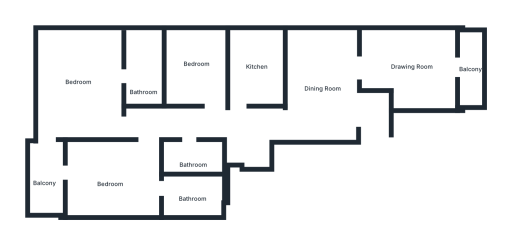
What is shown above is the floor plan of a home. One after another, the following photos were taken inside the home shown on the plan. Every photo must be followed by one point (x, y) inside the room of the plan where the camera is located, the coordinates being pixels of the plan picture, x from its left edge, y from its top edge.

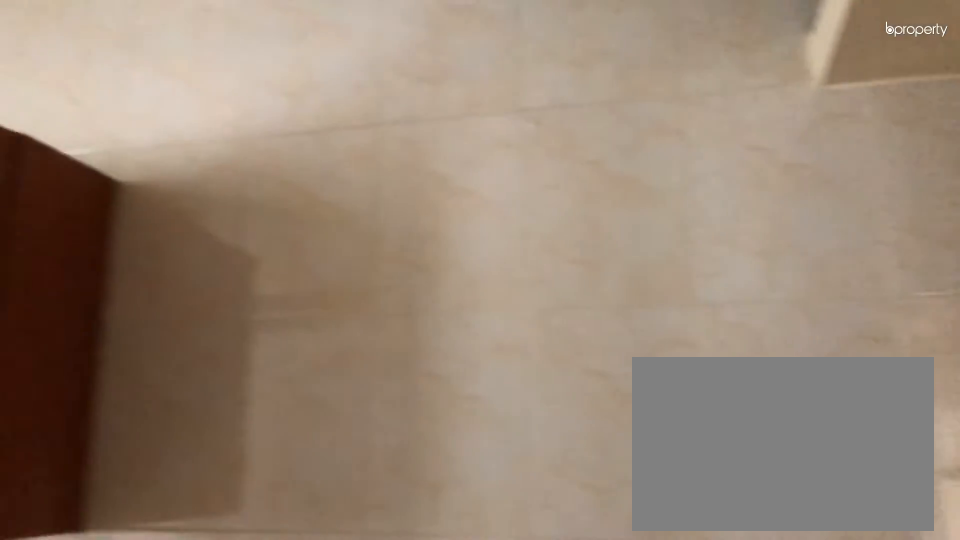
(260, 68)
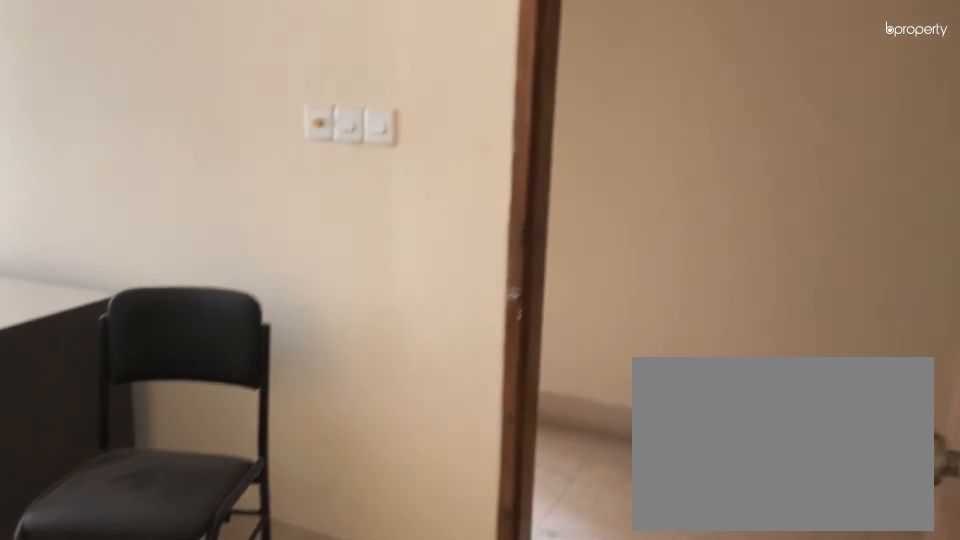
(117, 181)
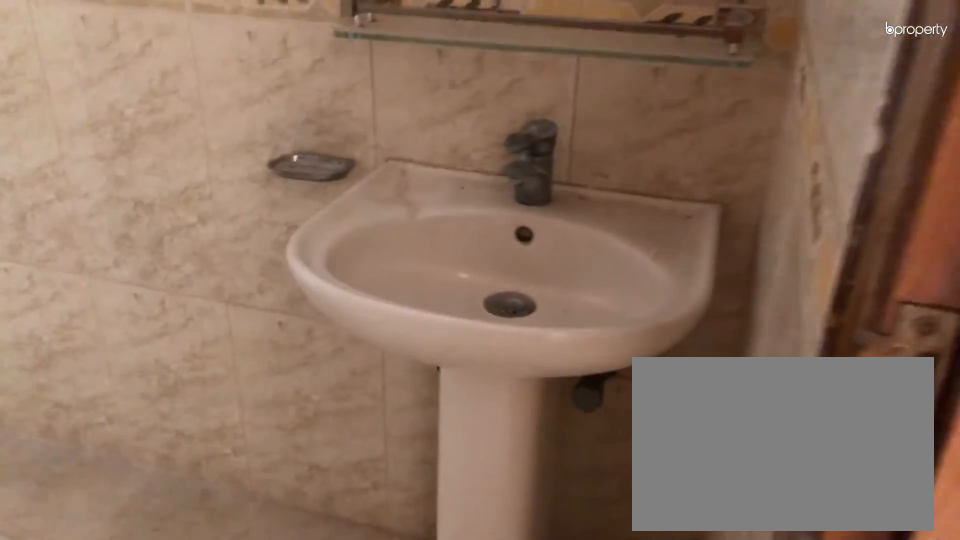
(194, 197)
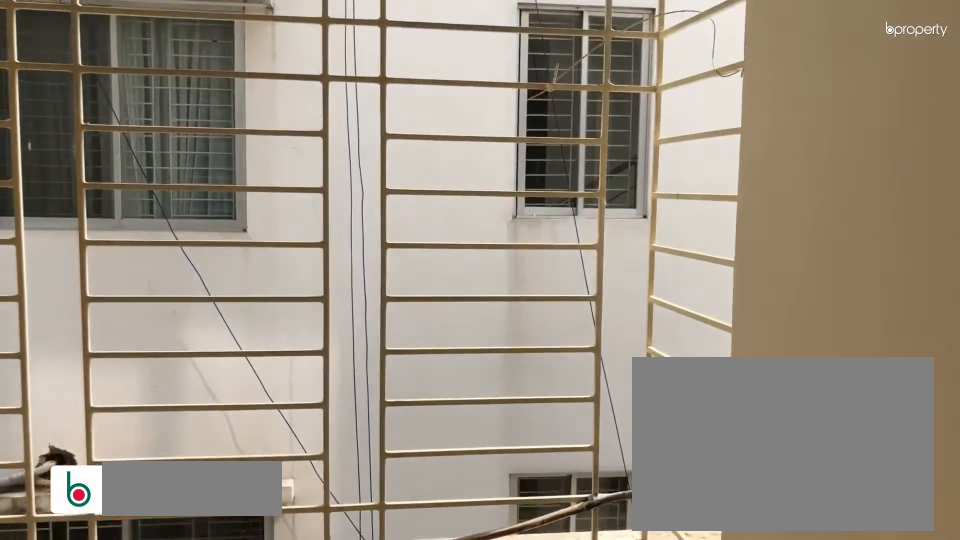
(50, 183)
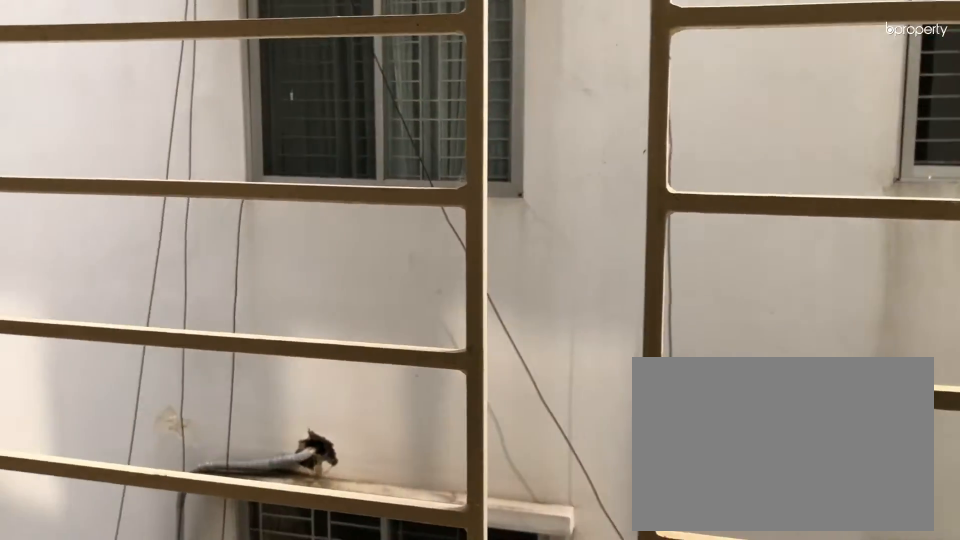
(50, 183)
